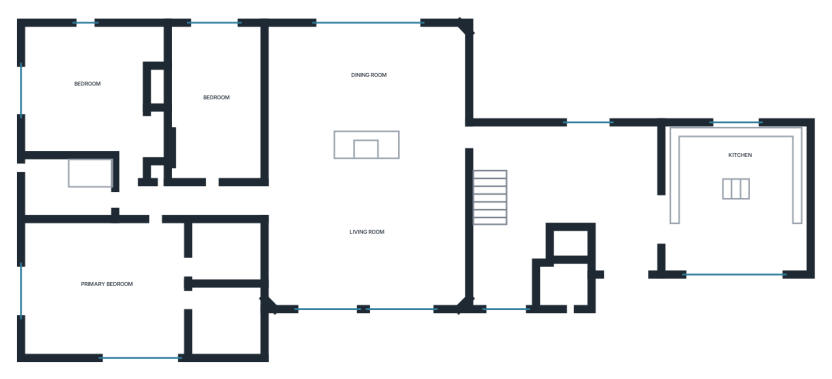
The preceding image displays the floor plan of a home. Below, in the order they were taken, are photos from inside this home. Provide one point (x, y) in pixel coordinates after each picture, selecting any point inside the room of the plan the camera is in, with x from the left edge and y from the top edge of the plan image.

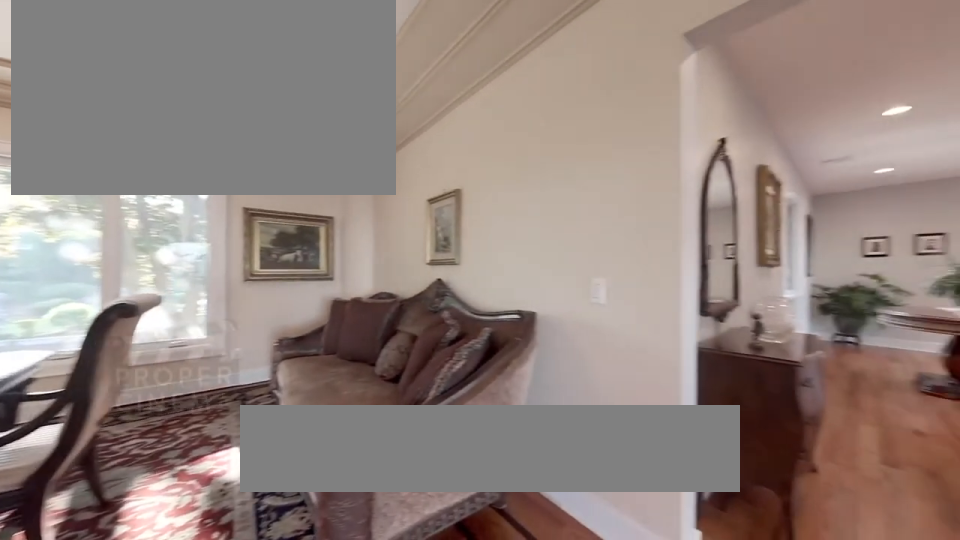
(369, 91)
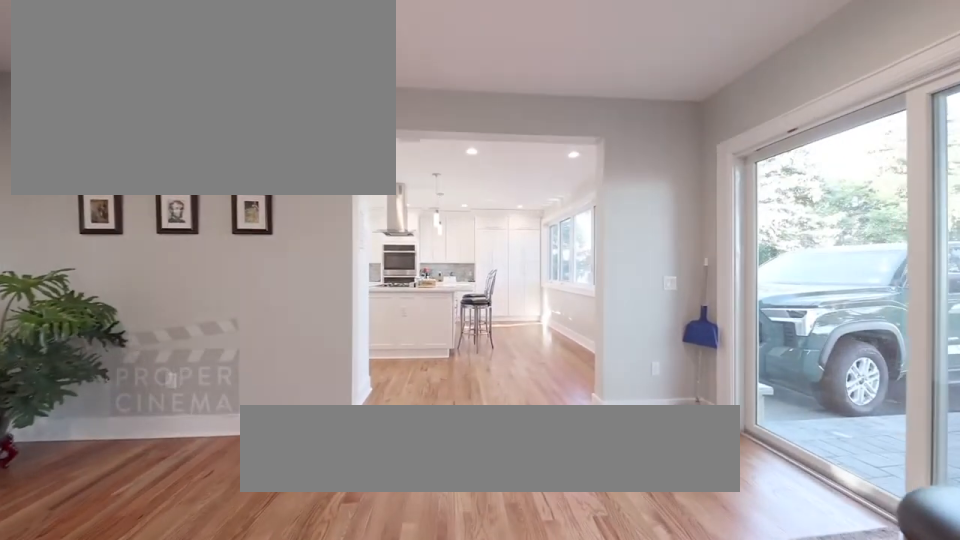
(574, 191)
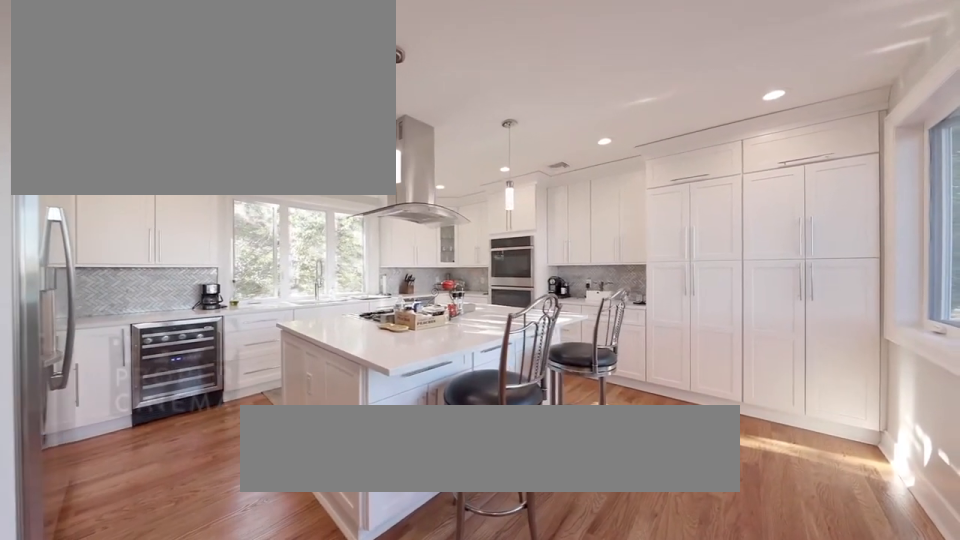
(738, 152)
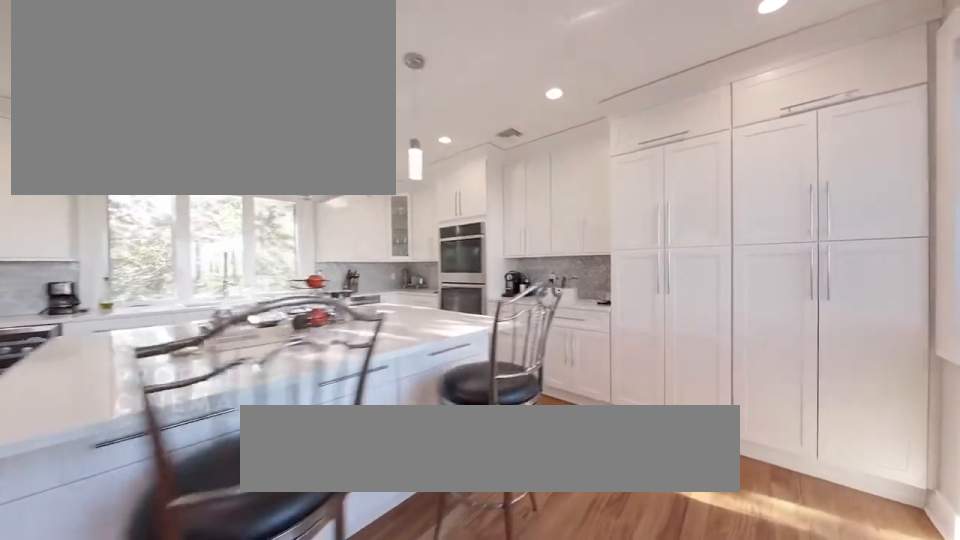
(738, 152)
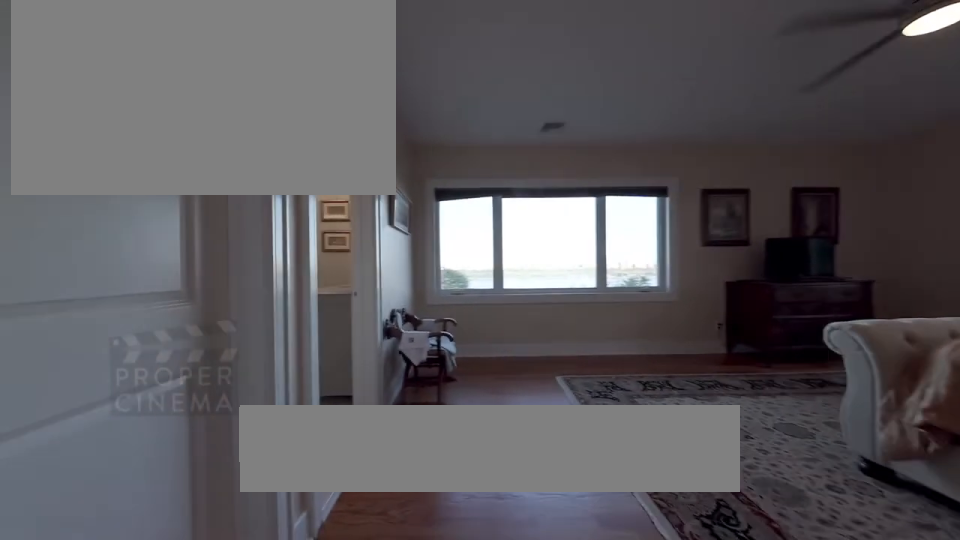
(104, 288)
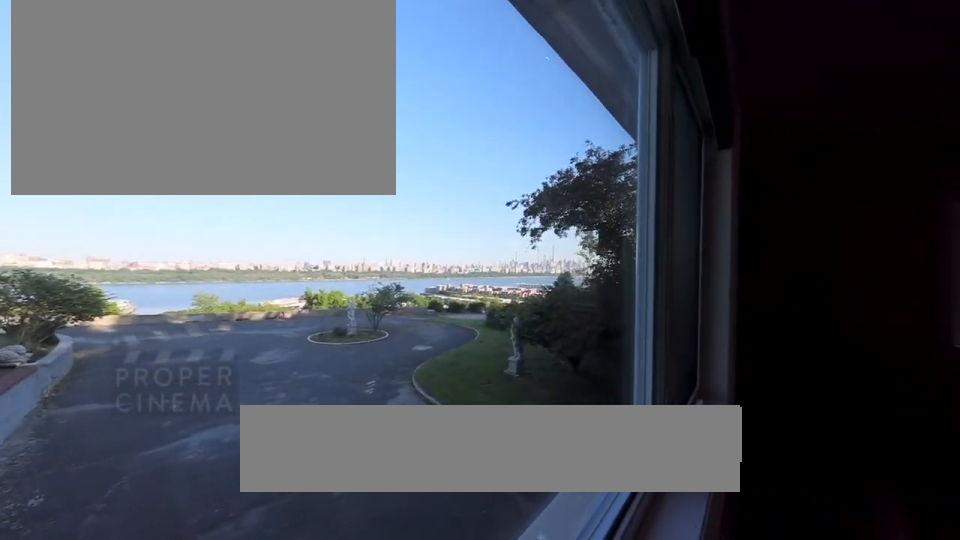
(104, 288)
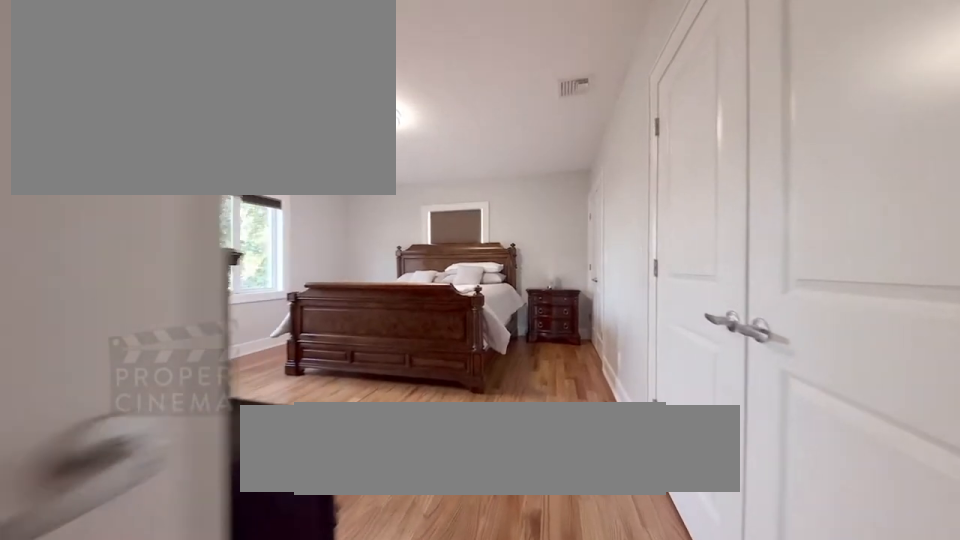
(87, 99)
